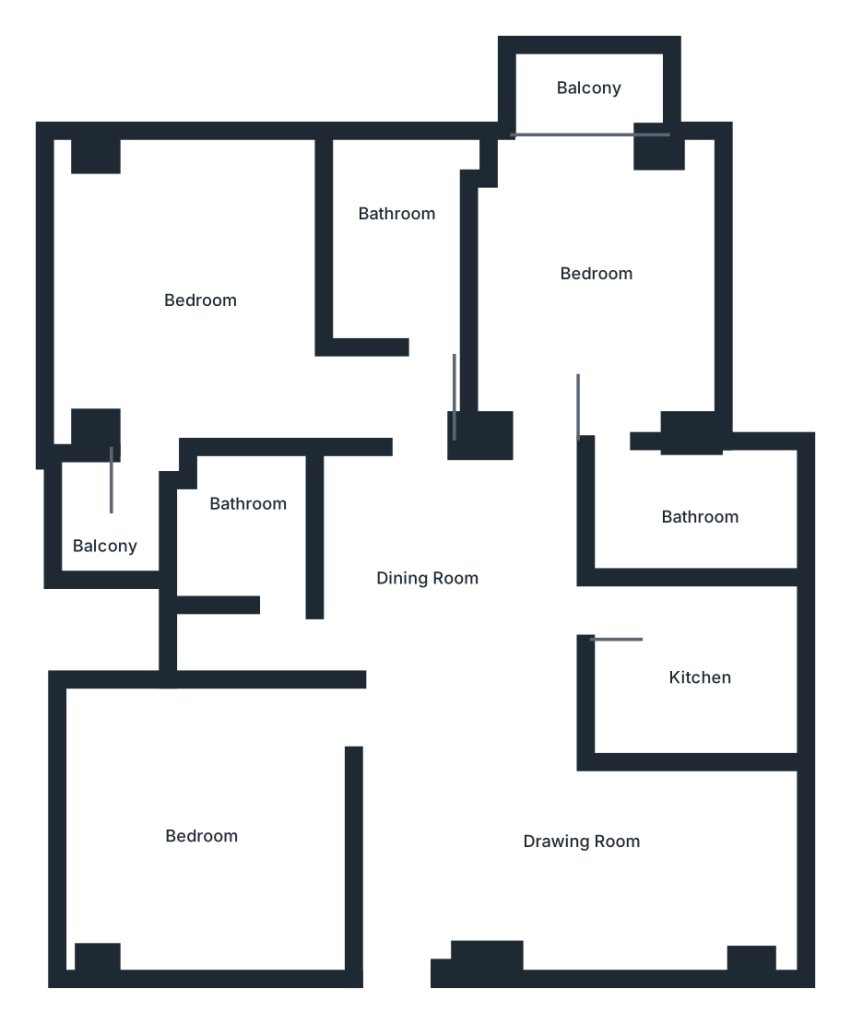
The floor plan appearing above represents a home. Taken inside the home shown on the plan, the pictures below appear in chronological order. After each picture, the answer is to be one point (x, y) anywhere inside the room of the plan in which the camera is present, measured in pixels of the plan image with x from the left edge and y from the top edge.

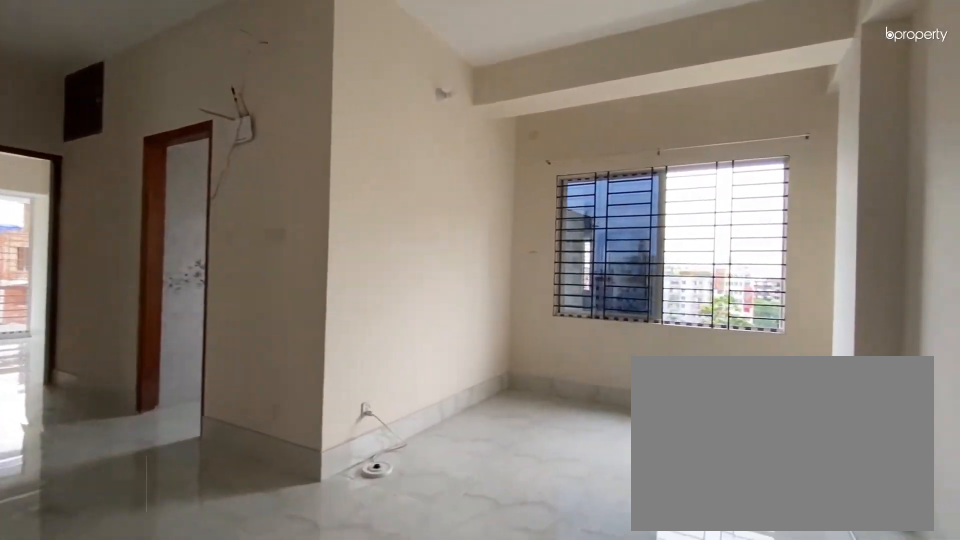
(613, 870)
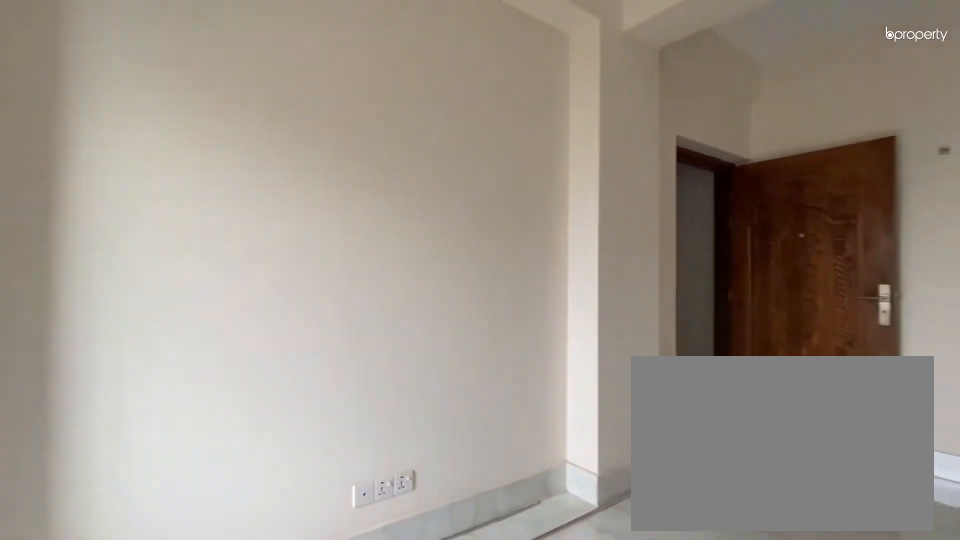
(613, 870)
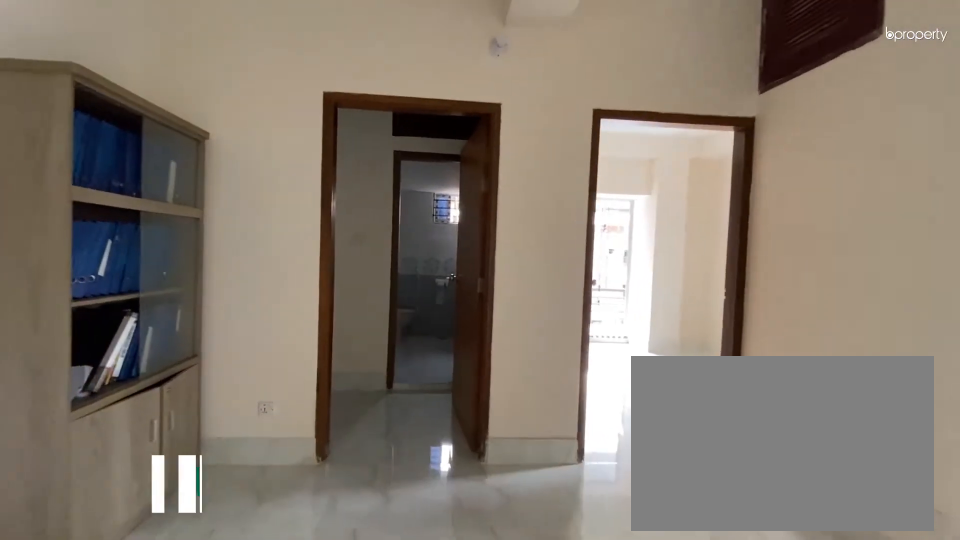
(460, 586)
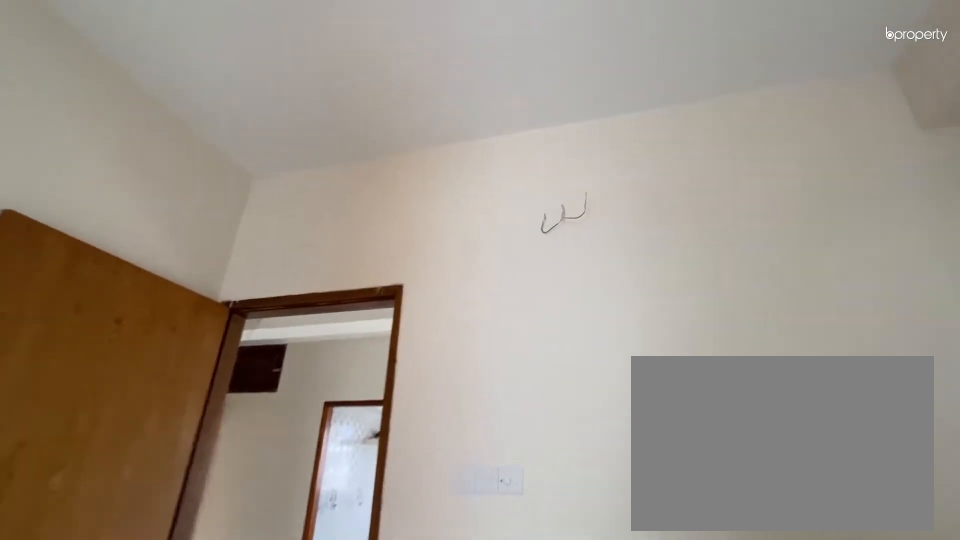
(213, 827)
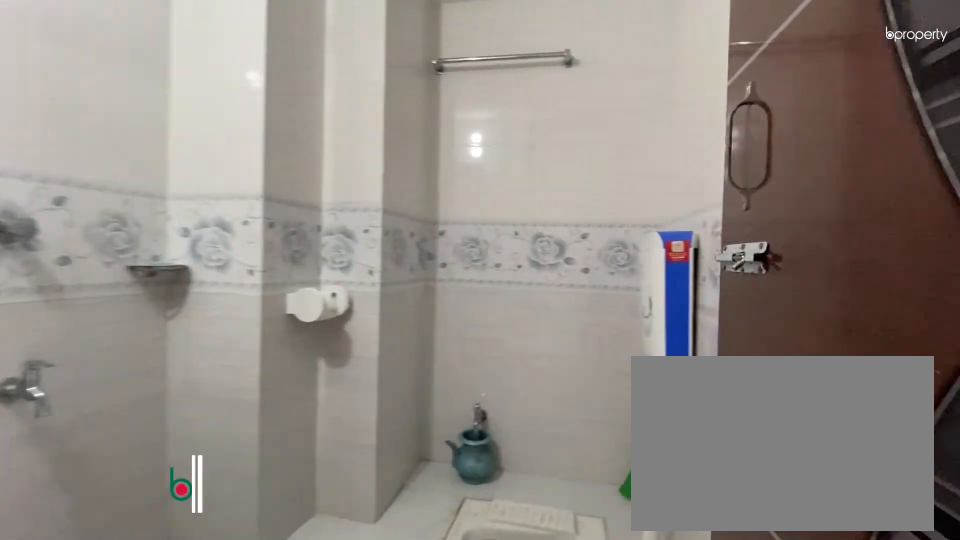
(249, 520)
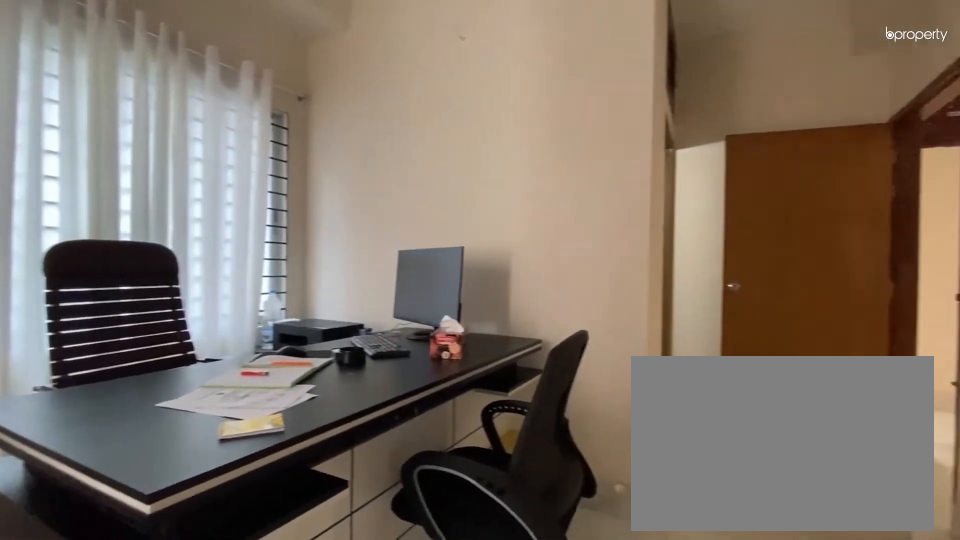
(193, 307)
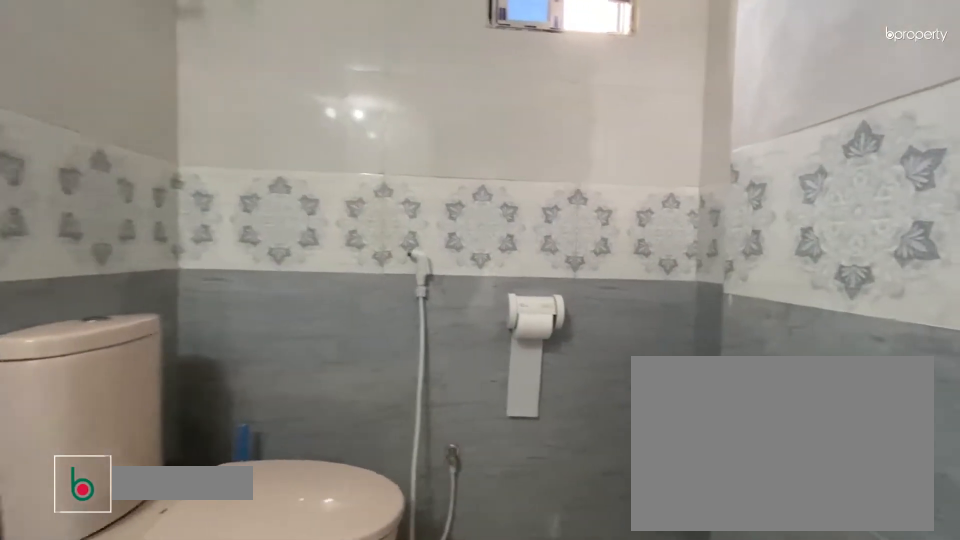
(387, 245)
